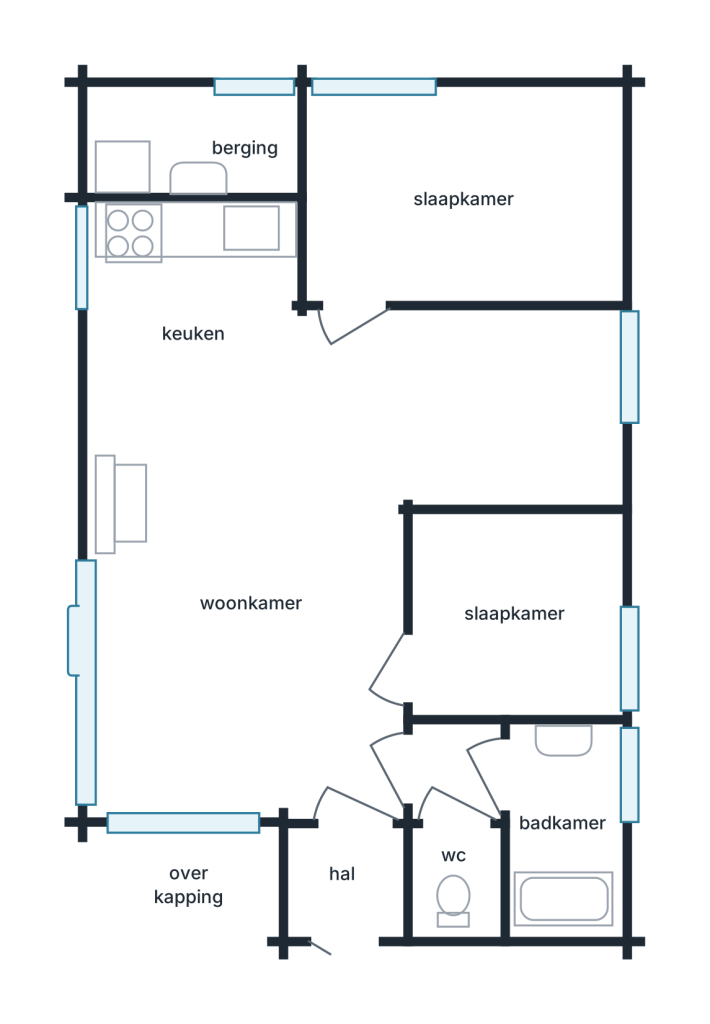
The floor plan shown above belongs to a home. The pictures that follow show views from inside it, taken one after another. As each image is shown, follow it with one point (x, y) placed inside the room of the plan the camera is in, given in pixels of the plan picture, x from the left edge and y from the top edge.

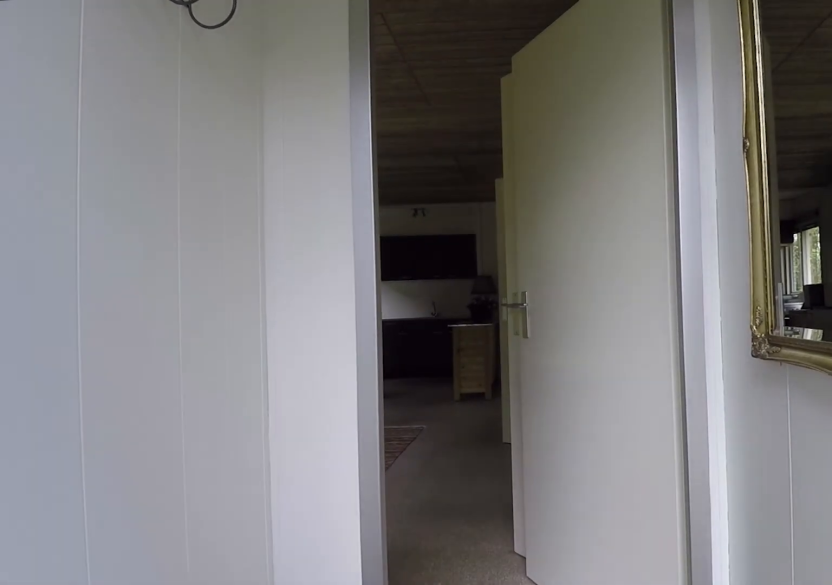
(348, 877)
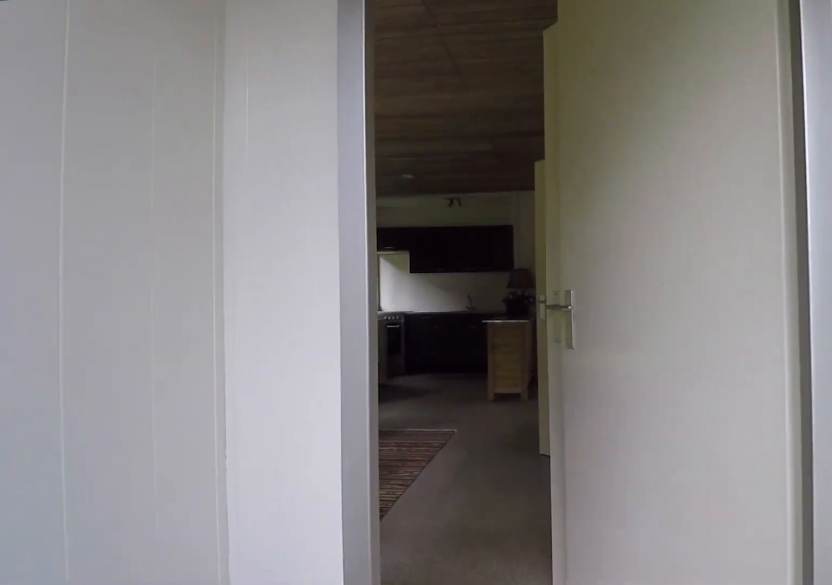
(348, 877)
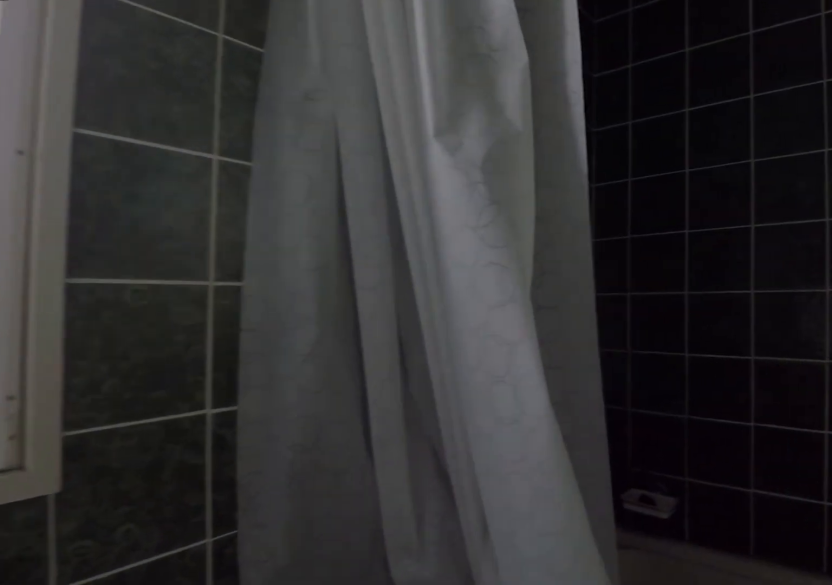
(563, 824)
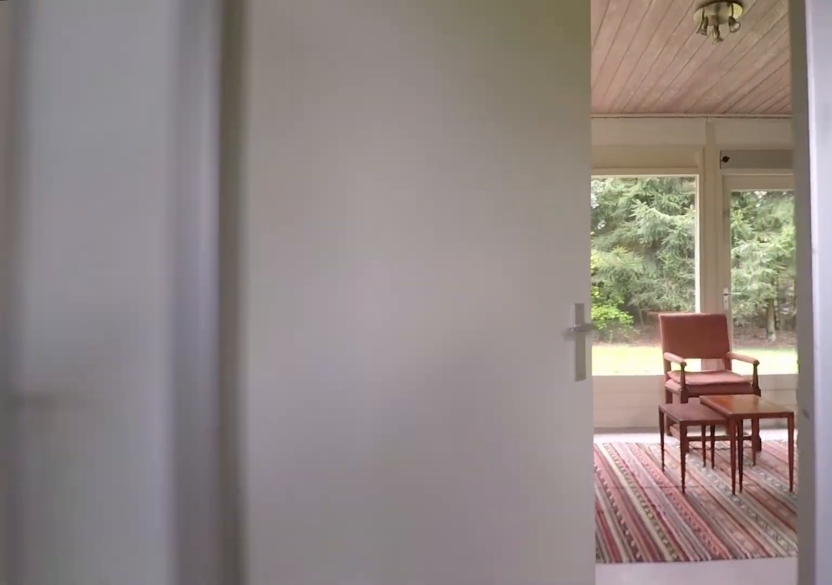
(460, 772)
